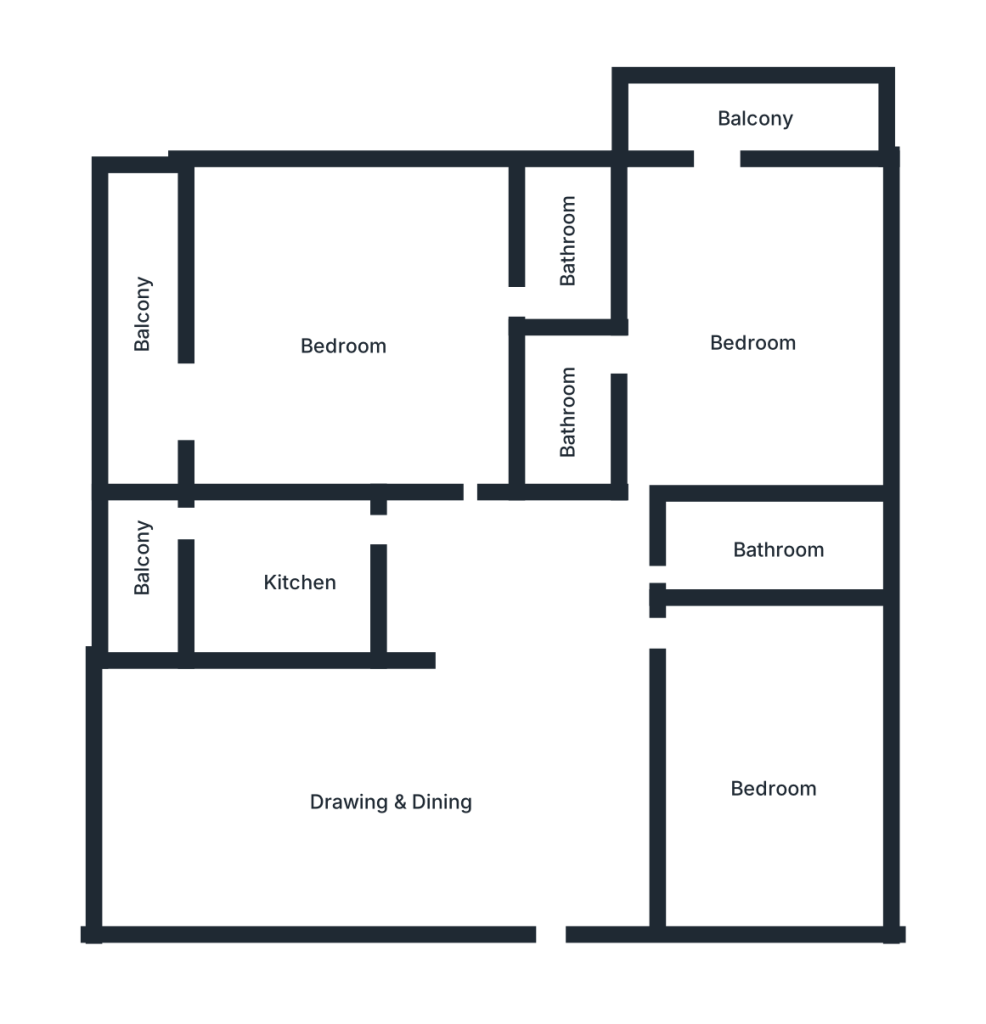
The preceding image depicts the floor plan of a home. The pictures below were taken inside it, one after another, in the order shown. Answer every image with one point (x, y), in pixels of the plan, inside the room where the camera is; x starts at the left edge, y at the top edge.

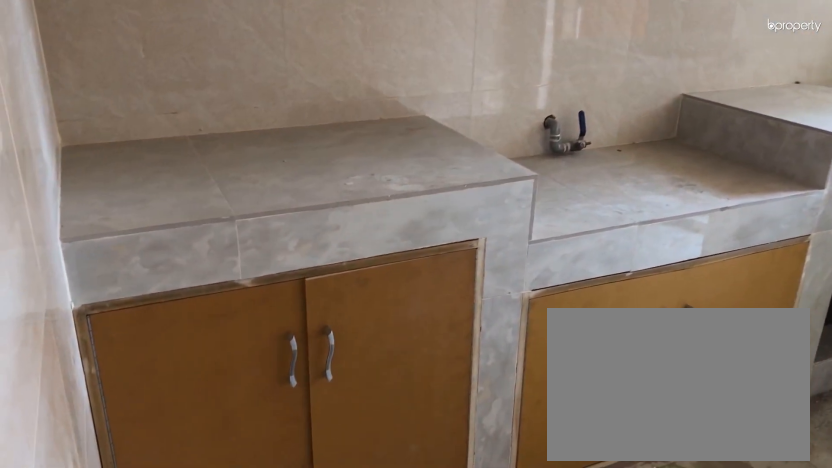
(294, 572)
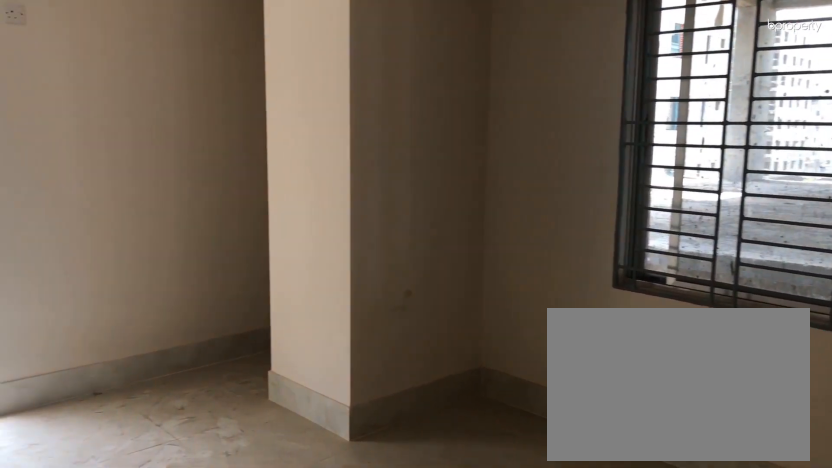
(343, 346)
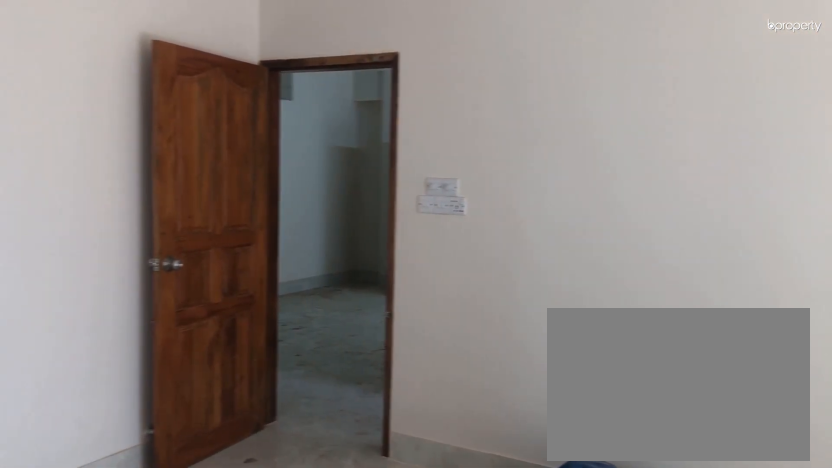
(343, 346)
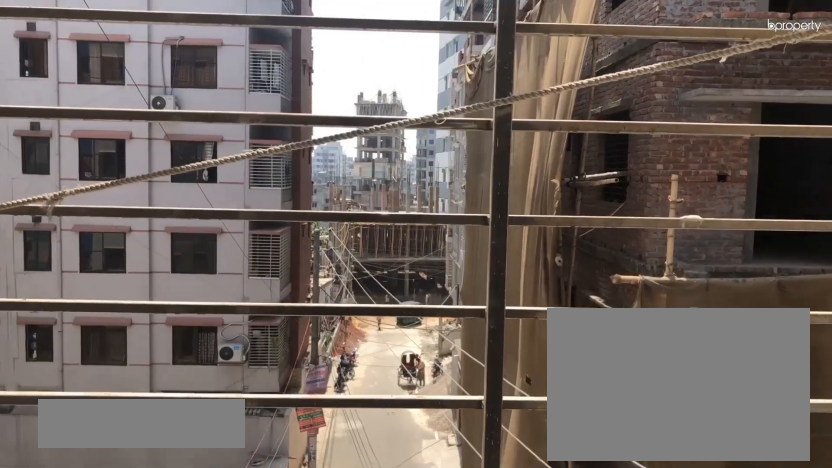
(147, 396)
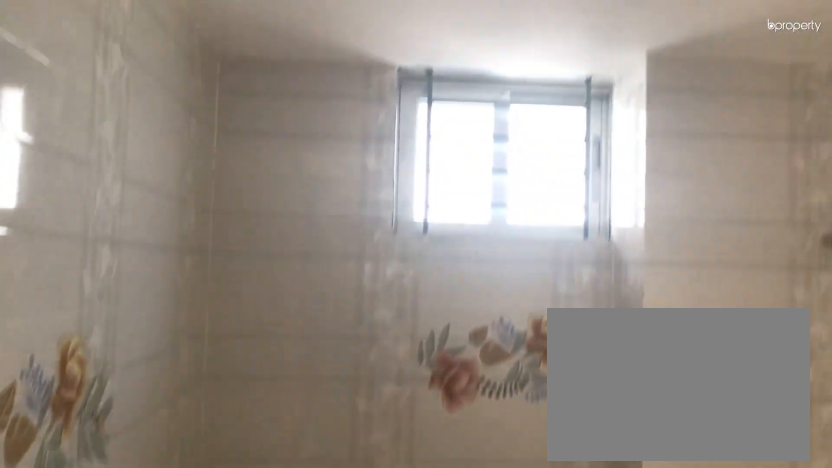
(566, 249)
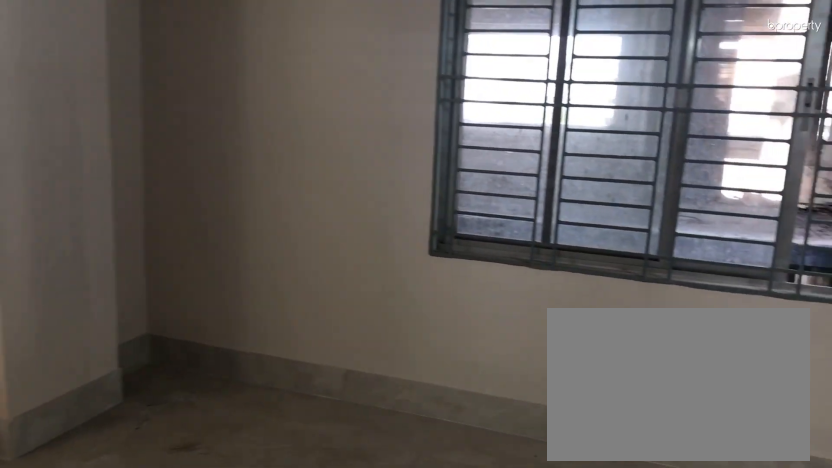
(752, 336)
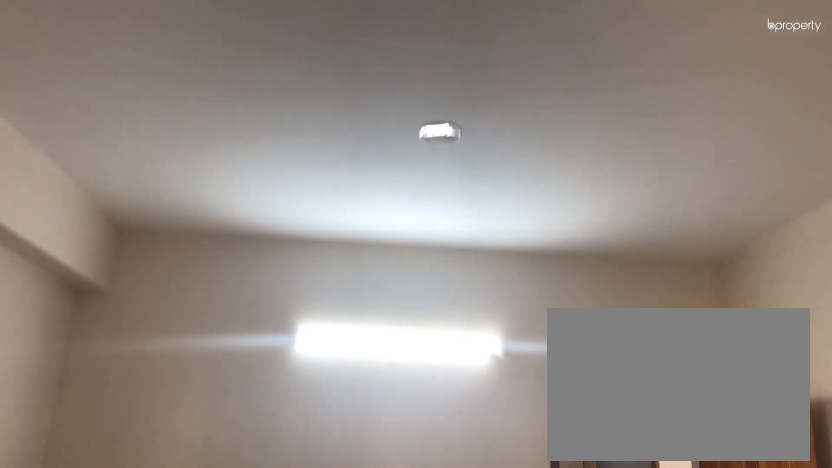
(752, 336)
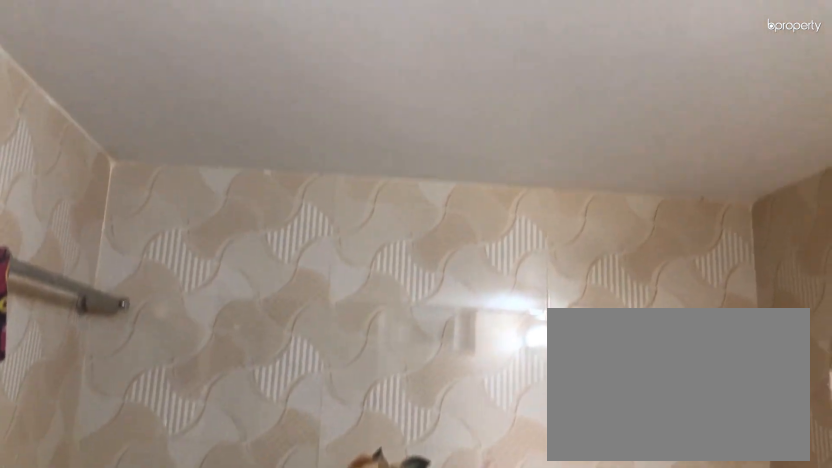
(566, 400)
